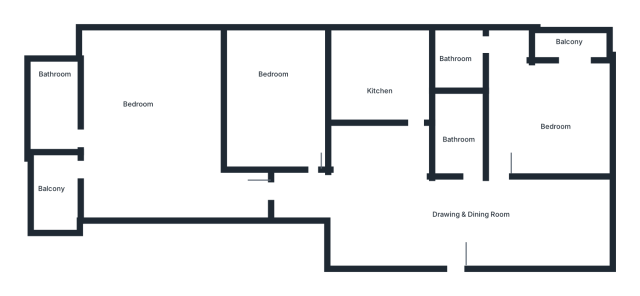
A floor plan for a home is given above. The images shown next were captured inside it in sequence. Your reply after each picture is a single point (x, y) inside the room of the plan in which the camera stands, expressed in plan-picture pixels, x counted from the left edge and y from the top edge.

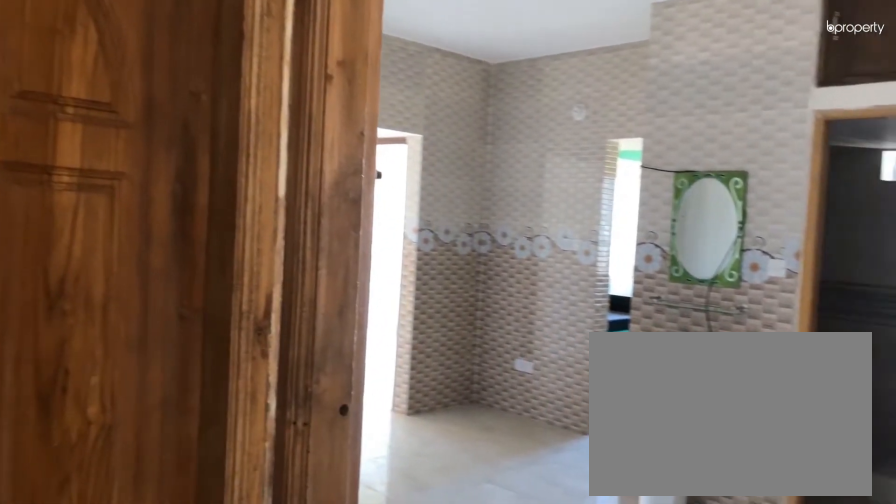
(454, 218)
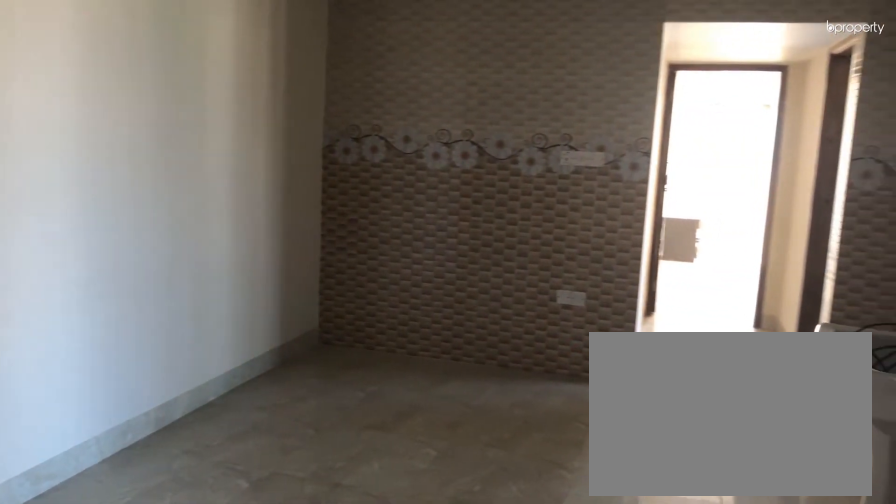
(454, 218)
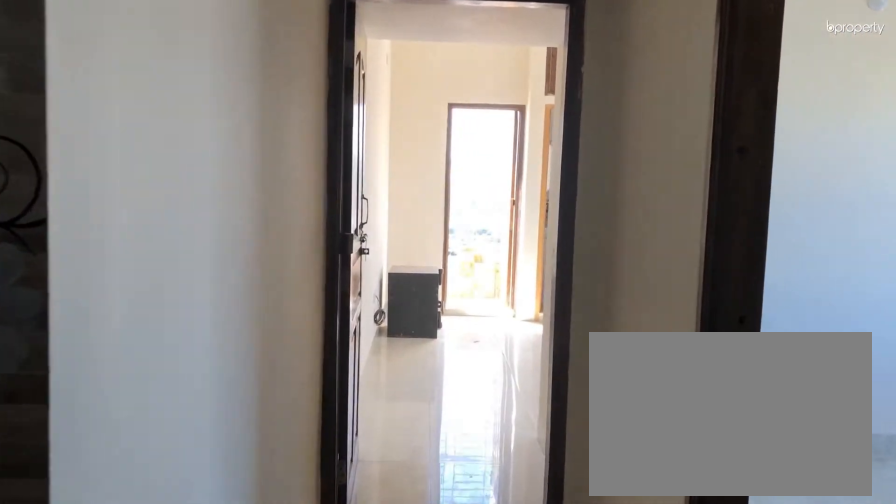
(306, 196)
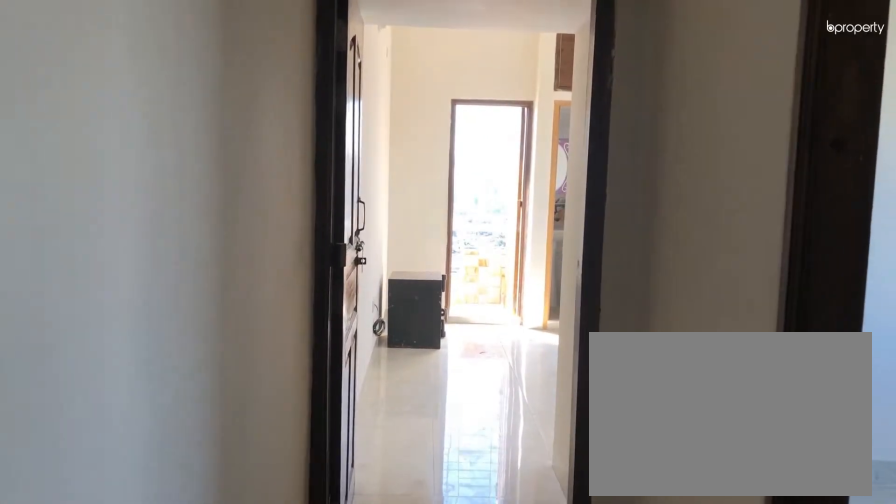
(306, 196)
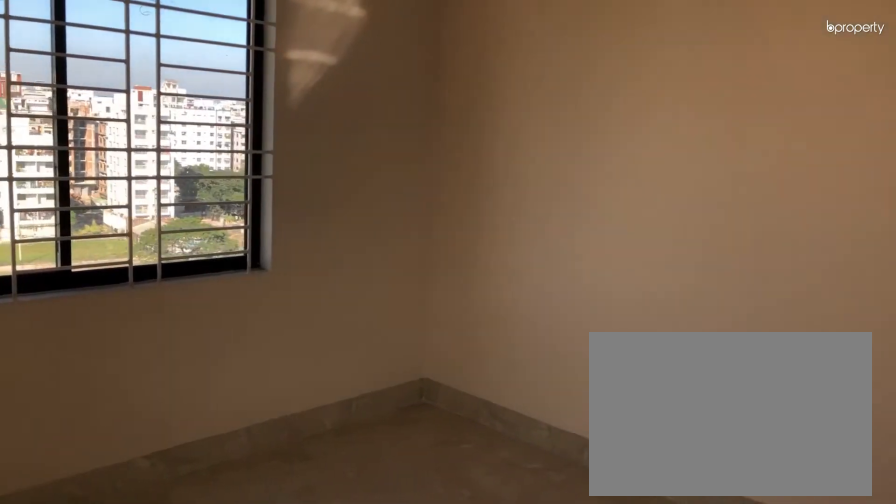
(149, 132)
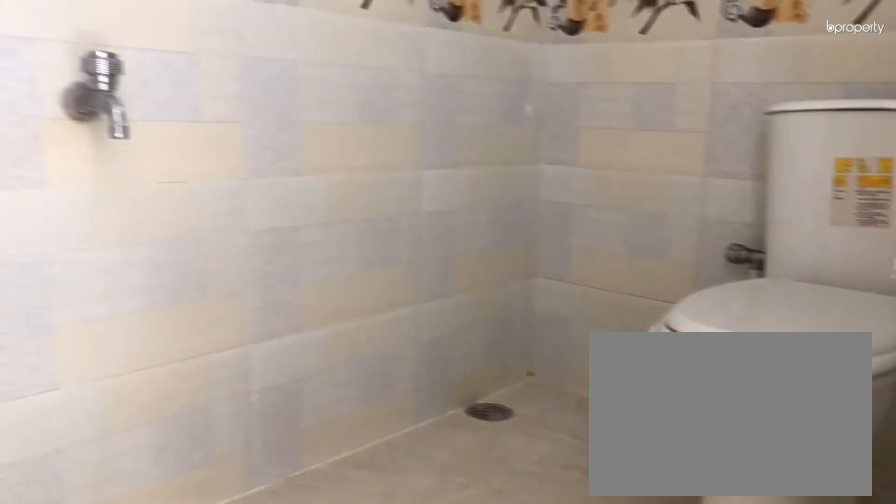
(51, 106)
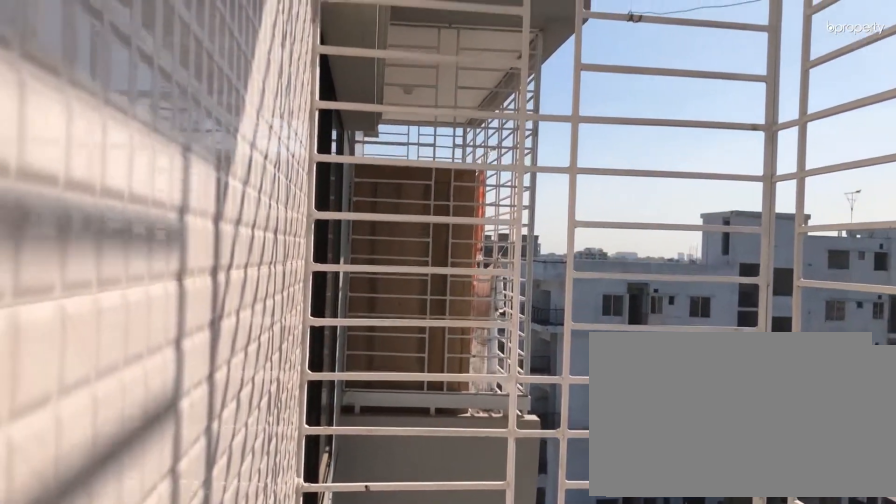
(53, 195)
